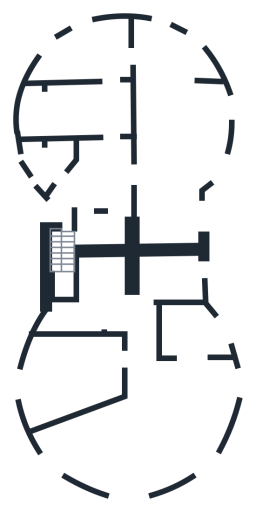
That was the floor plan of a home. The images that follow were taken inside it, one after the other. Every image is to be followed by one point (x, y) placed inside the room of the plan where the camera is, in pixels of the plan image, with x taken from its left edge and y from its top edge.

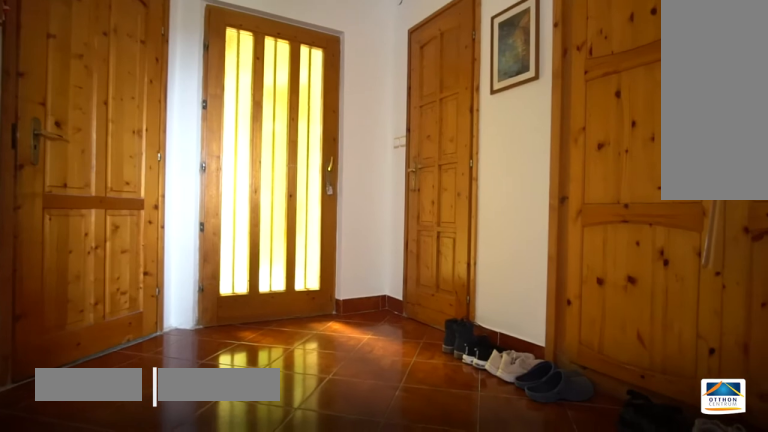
(104, 177)
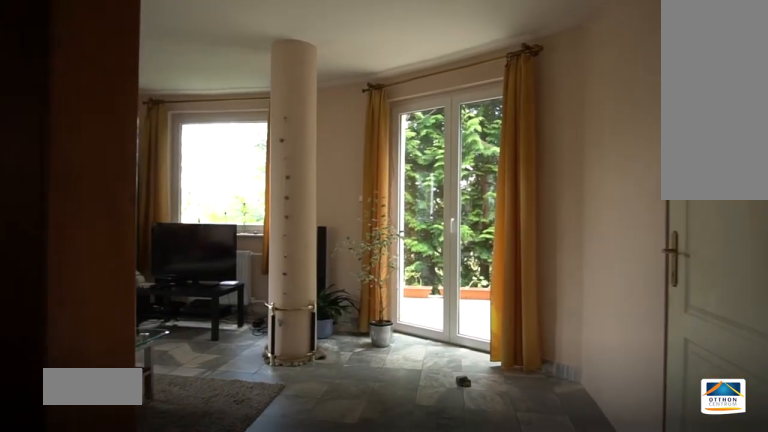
(183, 122)
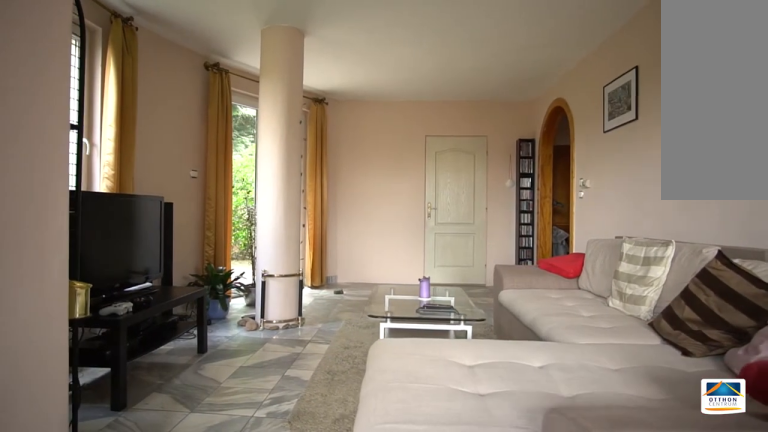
(183, 122)
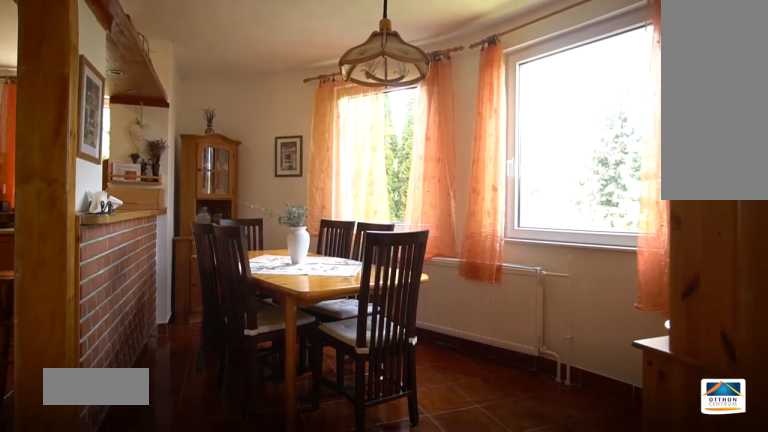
(93, 49)
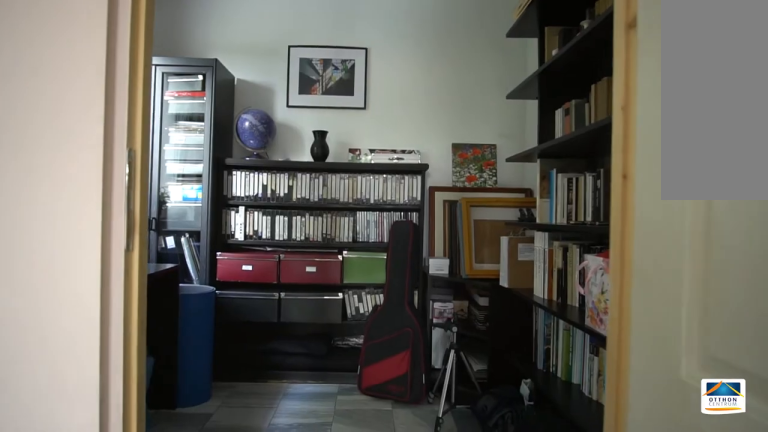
(170, 226)
